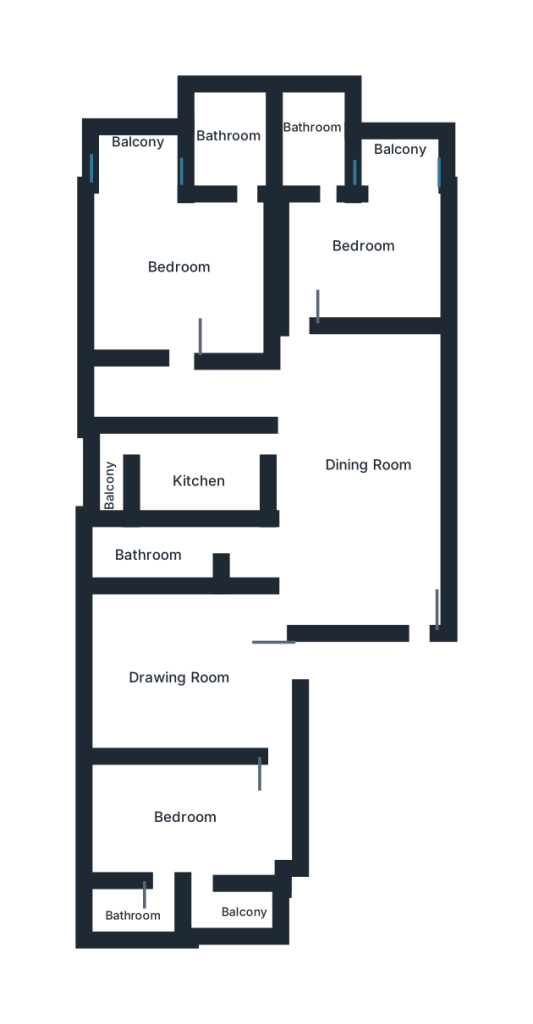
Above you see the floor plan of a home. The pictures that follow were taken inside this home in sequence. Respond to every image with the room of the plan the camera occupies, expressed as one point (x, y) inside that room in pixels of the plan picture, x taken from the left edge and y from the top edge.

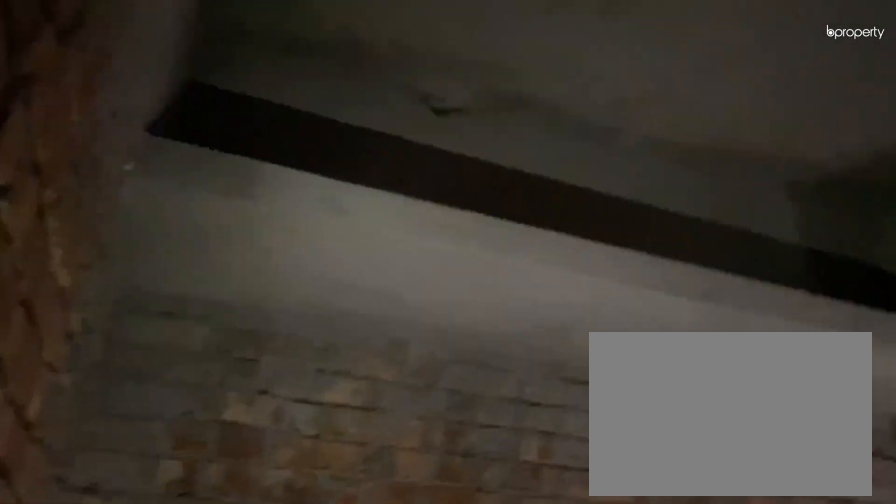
(206, 477)
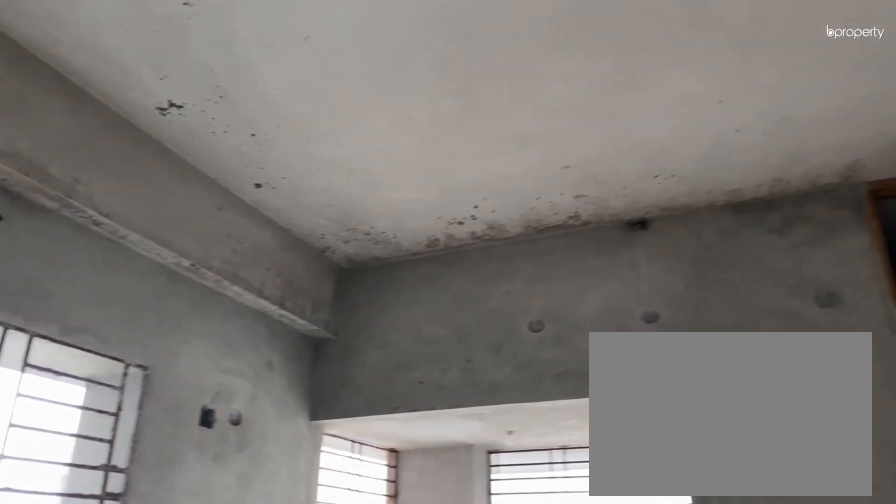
(172, 275)
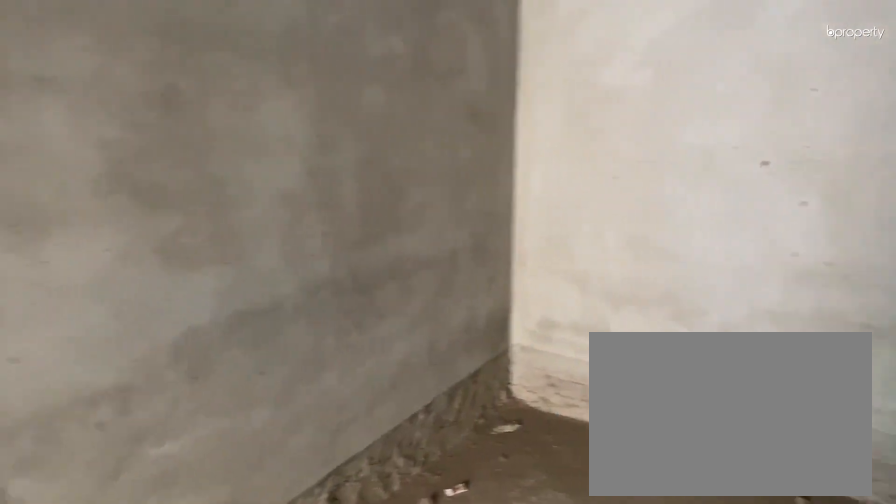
(373, 250)
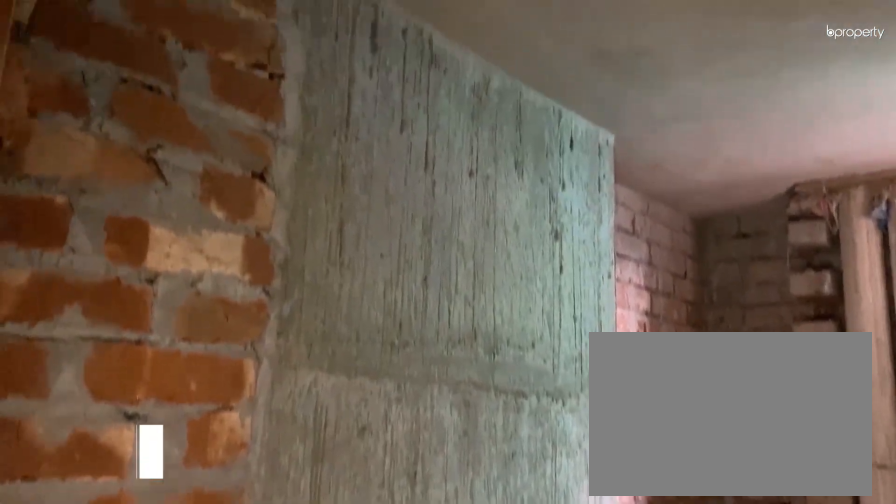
(312, 138)
